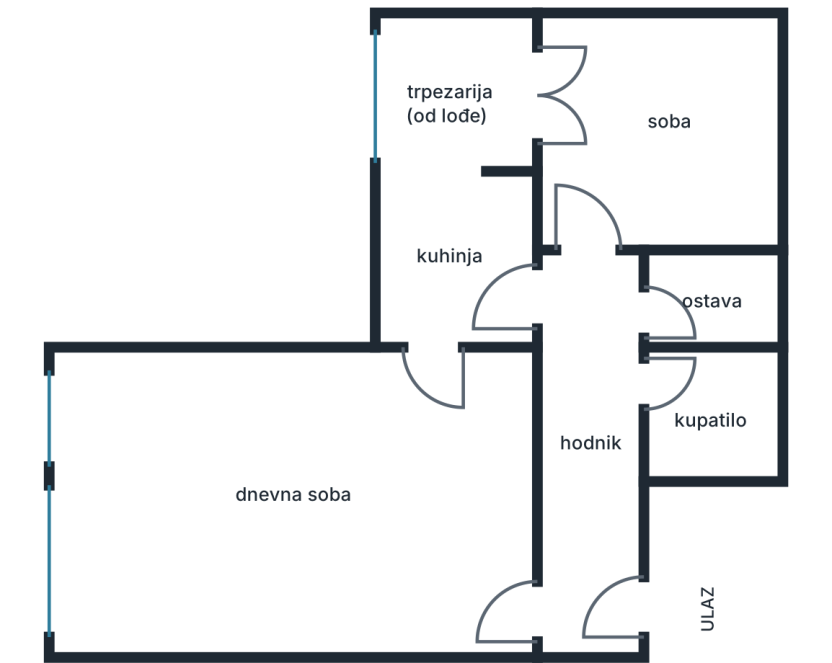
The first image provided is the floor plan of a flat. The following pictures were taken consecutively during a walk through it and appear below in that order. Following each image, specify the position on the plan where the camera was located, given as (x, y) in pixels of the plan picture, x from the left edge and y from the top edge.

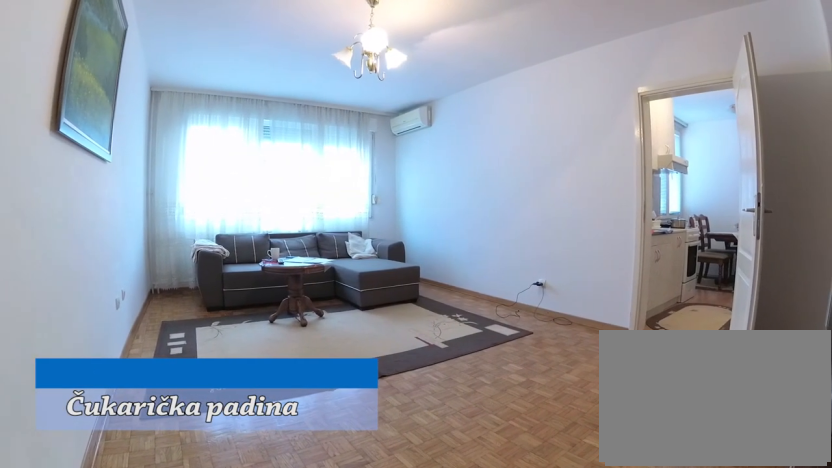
(515, 621)
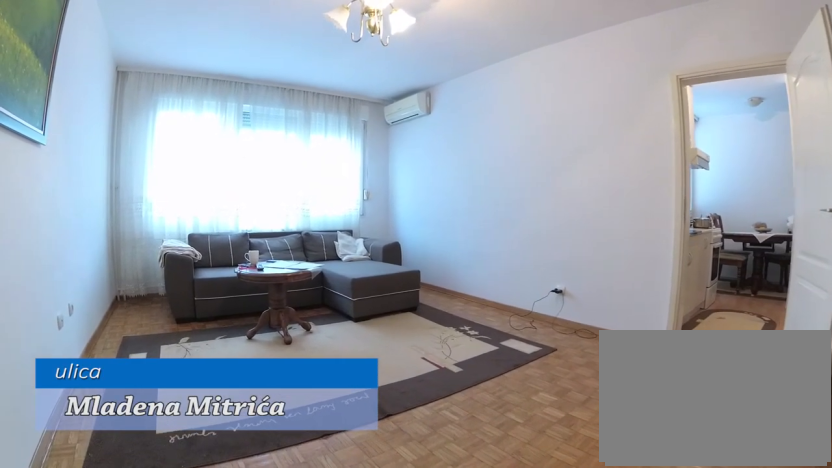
(471, 608)
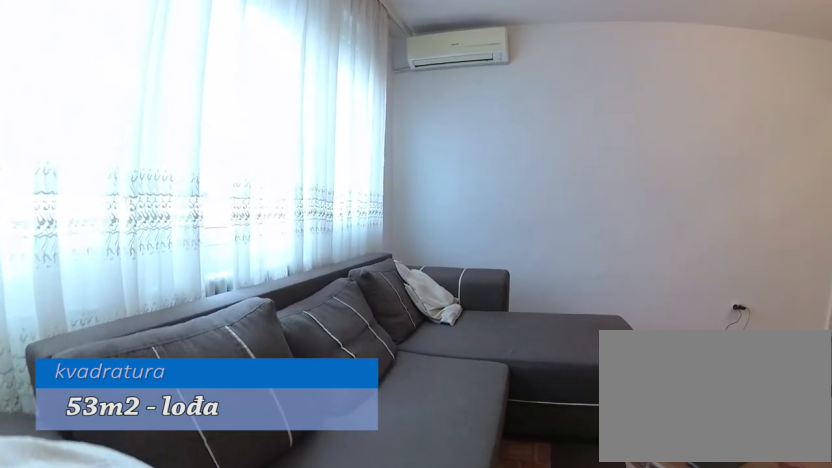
(140, 595)
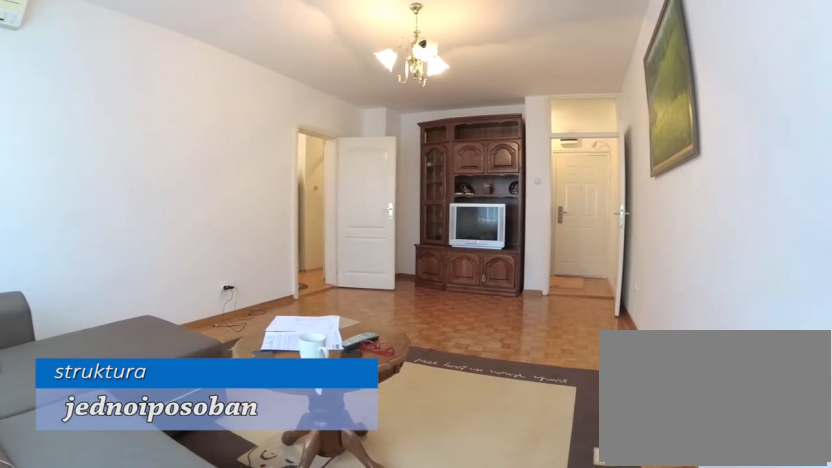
(78, 614)
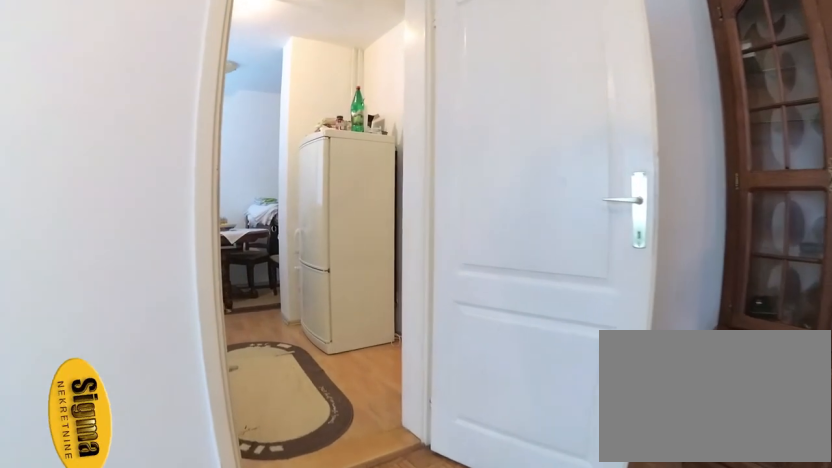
(398, 474)
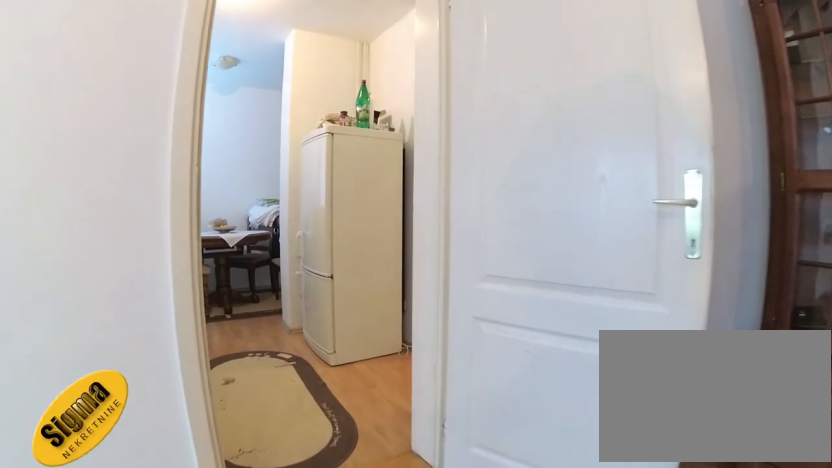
(409, 465)
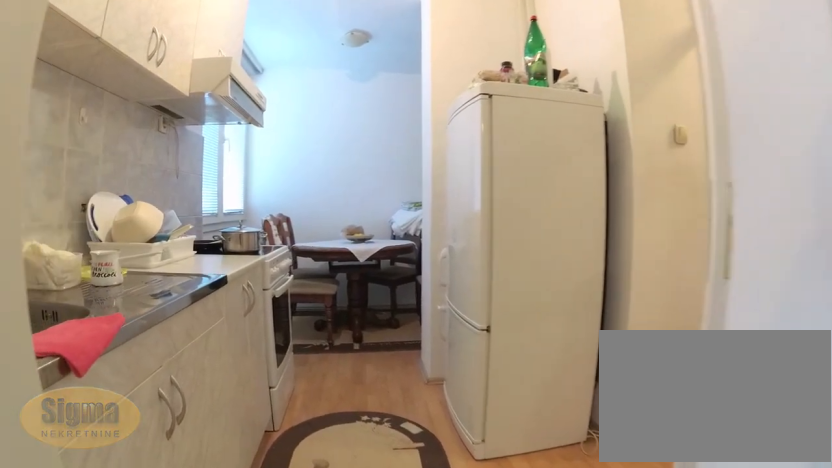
(436, 402)
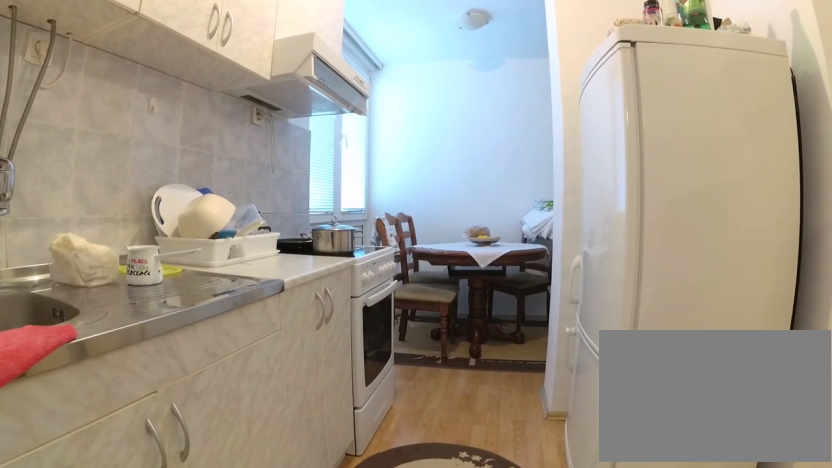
(443, 383)
